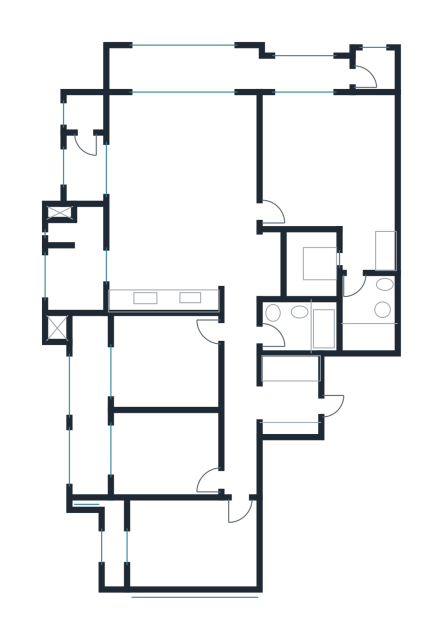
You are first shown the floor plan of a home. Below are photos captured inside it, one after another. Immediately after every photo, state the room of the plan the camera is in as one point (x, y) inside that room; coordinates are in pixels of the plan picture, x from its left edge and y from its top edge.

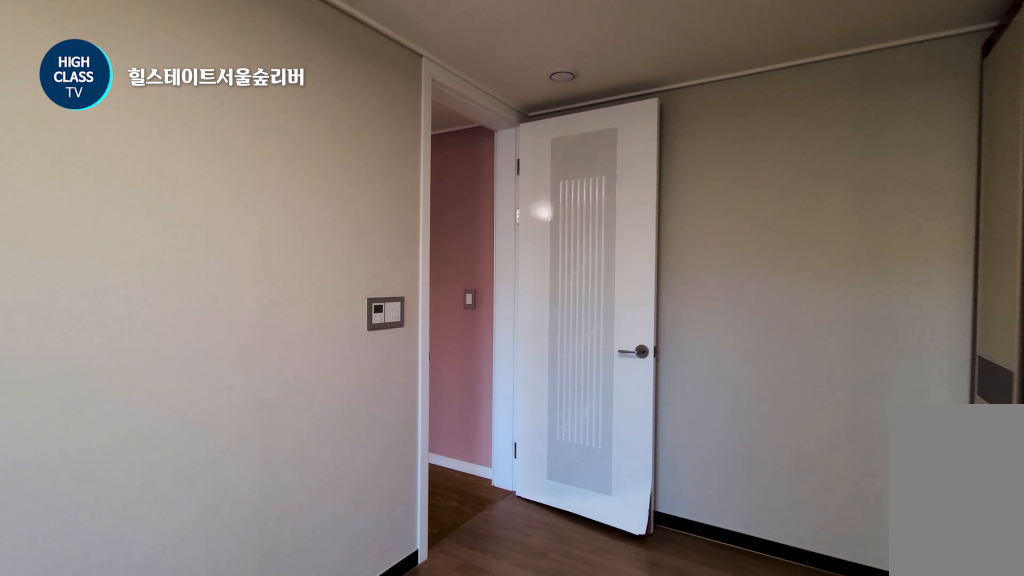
(178, 544)
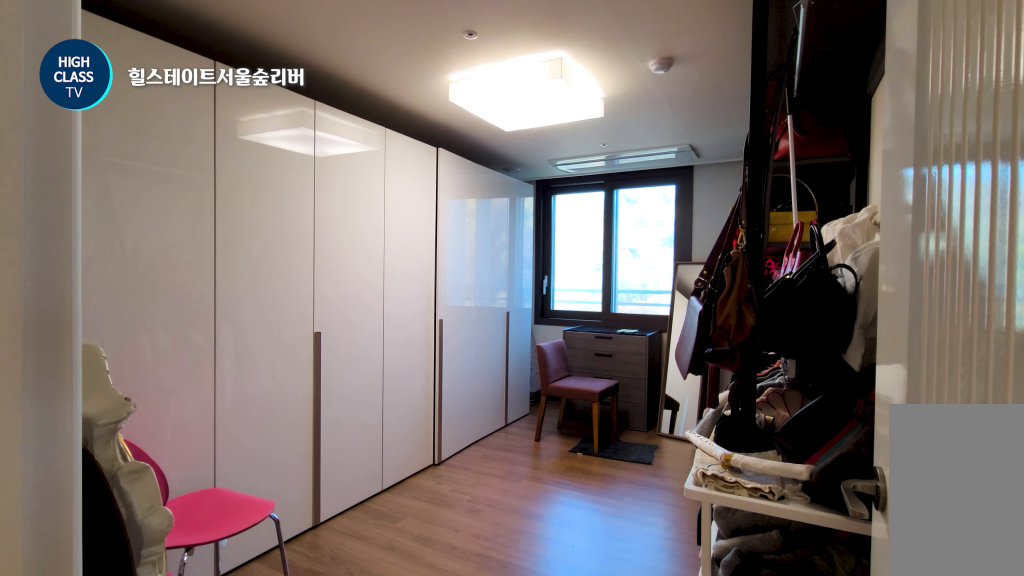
(146, 361)
